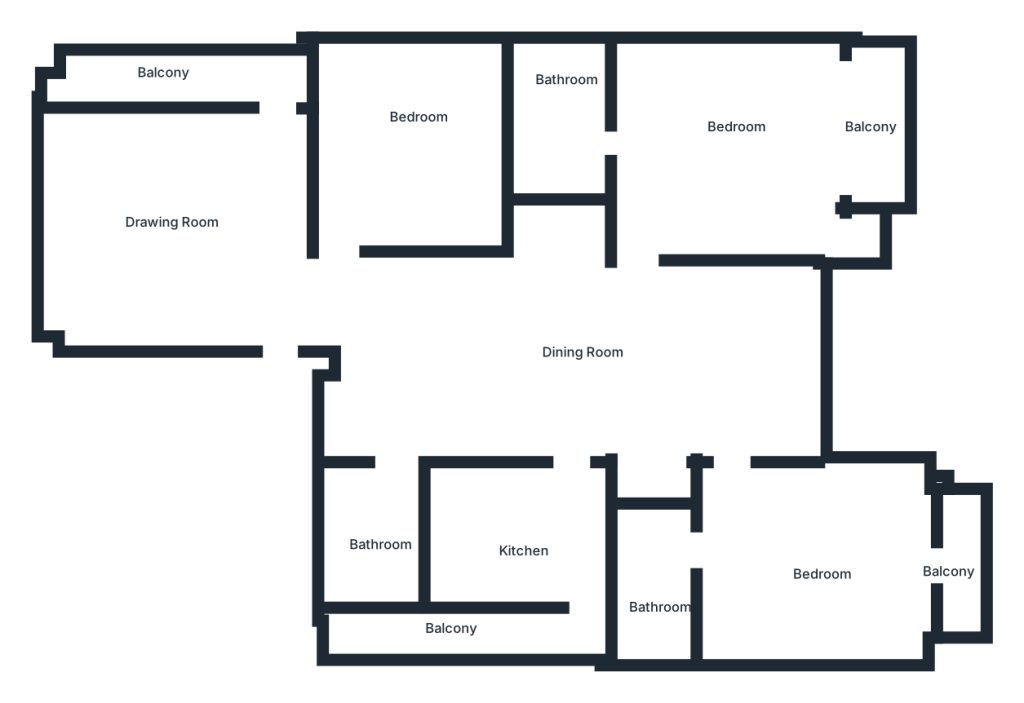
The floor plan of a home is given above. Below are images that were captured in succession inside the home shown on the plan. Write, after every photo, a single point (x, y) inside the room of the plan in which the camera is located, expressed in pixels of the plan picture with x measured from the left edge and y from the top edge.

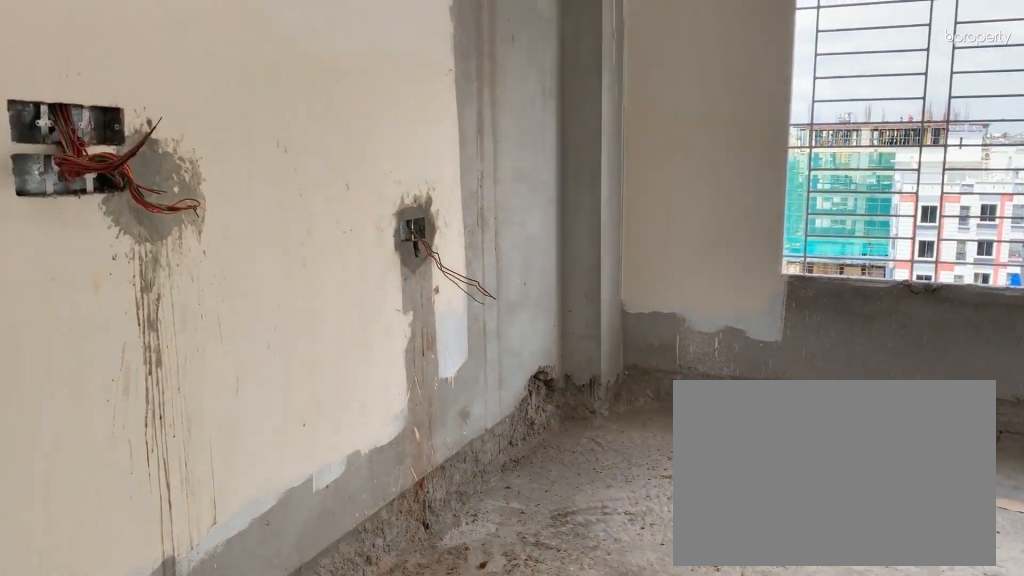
(213, 214)
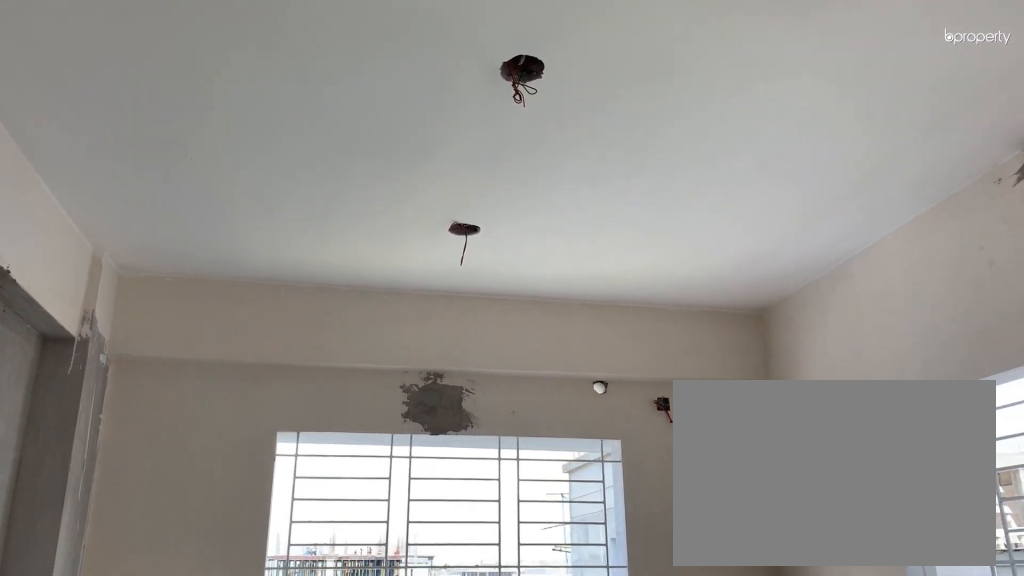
(213, 214)
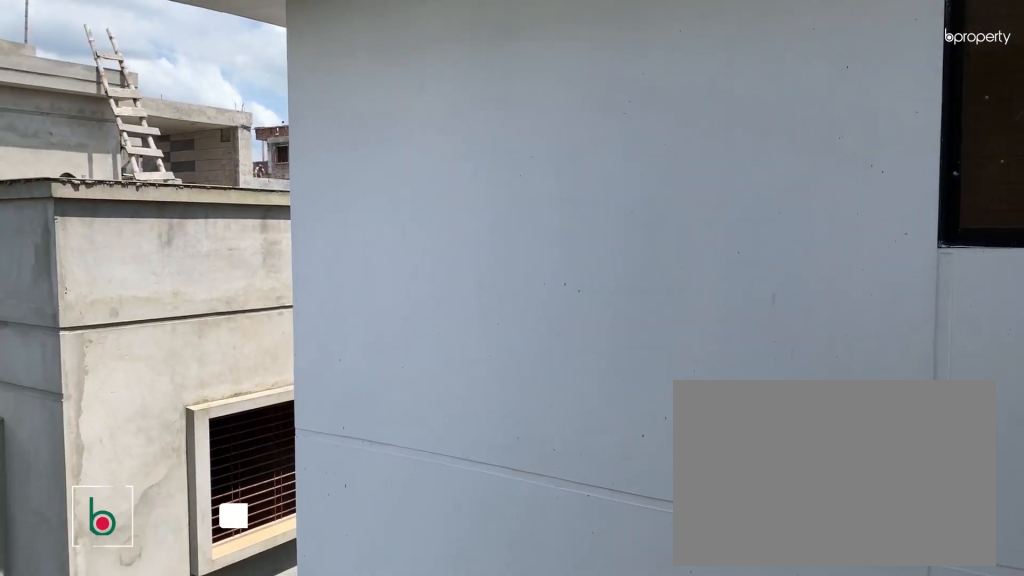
(211, 76)
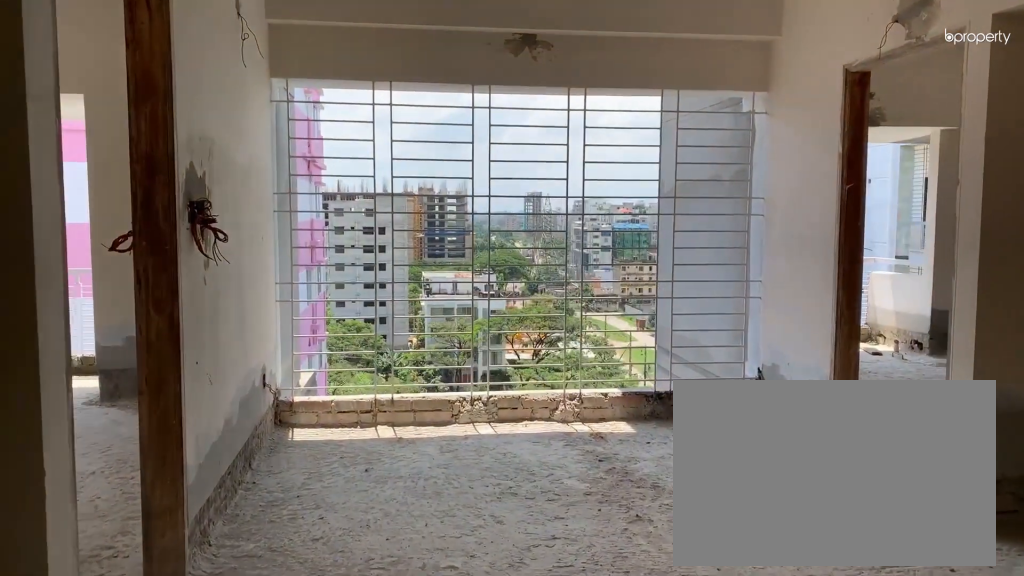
(507, 366)
